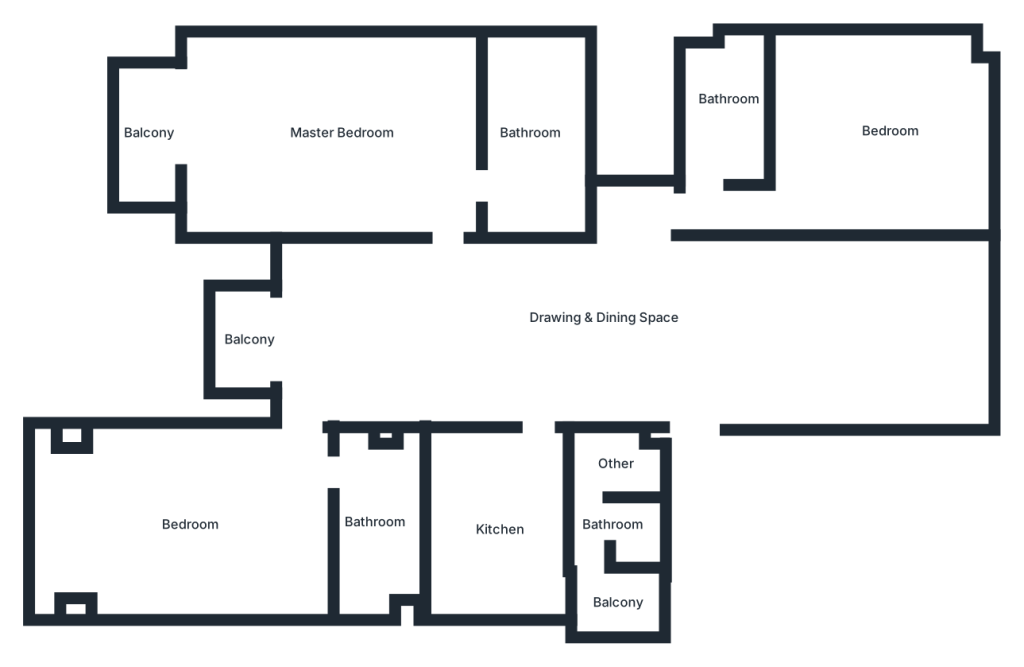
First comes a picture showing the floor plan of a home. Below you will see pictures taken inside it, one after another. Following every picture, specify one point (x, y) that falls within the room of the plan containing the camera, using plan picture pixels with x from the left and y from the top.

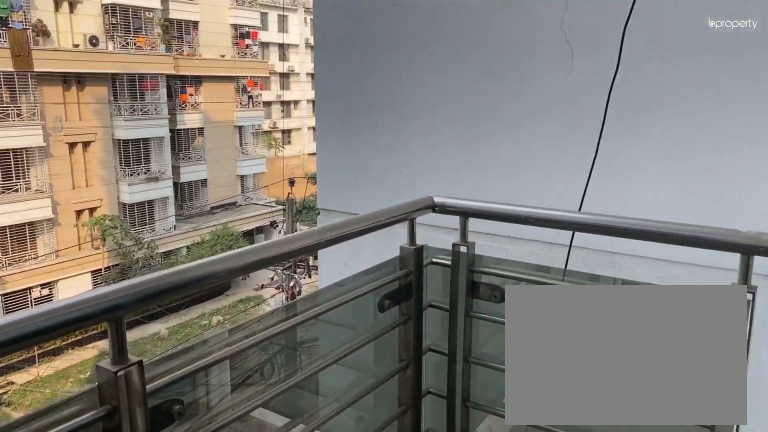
(251, 344)
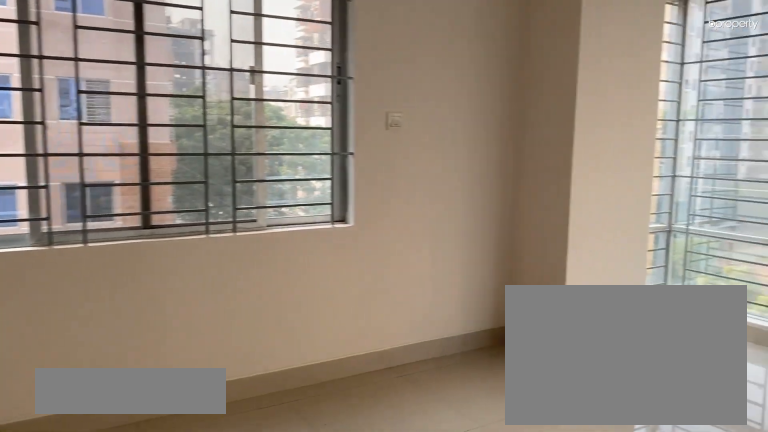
(201, 539)
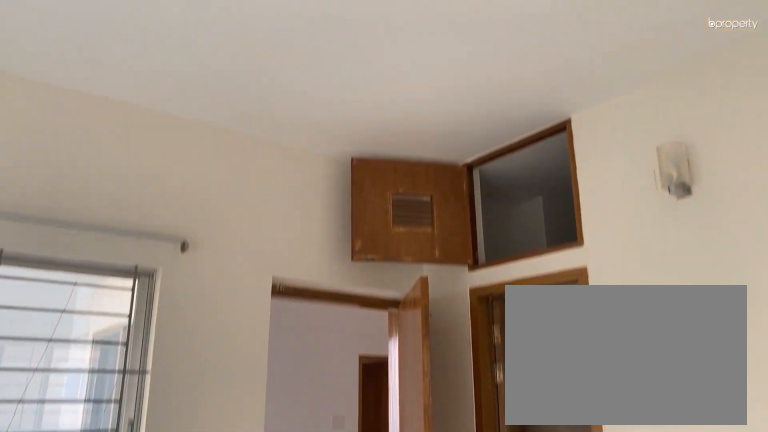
(201, 539)
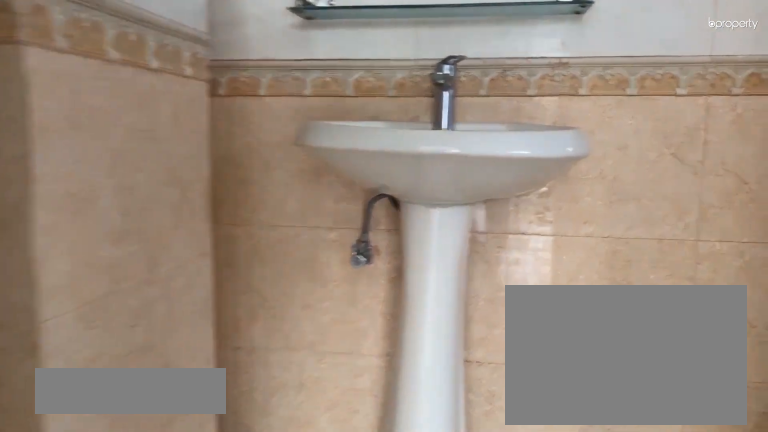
(387, 525)
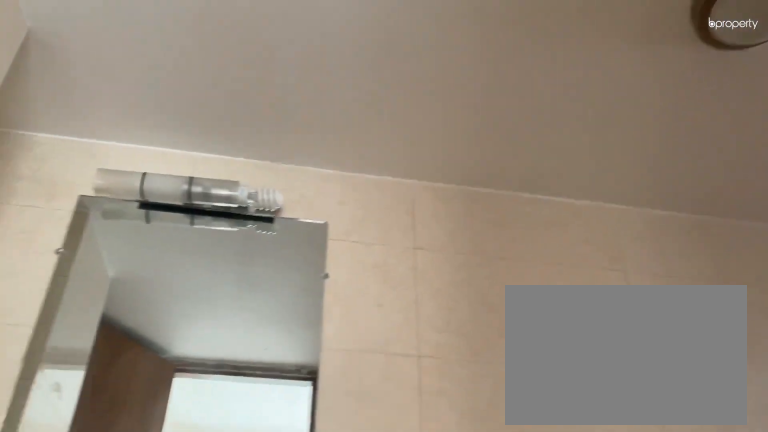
(387, 525)
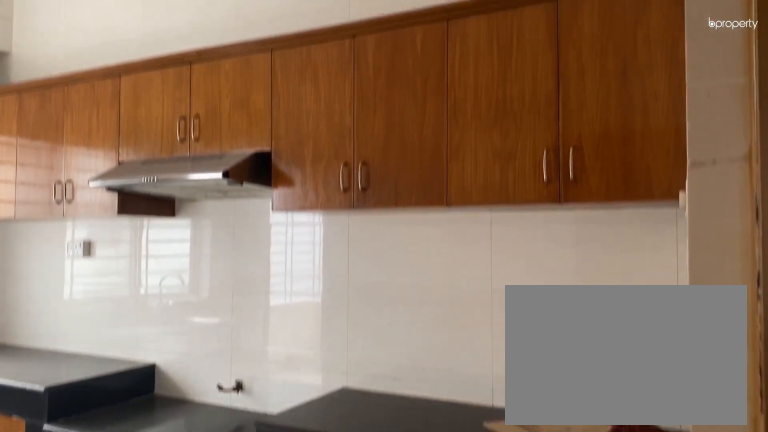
(512, 535)
